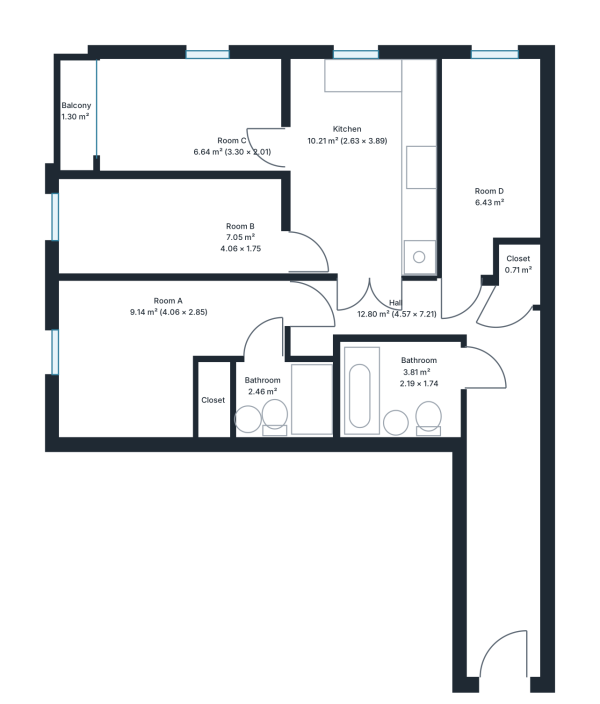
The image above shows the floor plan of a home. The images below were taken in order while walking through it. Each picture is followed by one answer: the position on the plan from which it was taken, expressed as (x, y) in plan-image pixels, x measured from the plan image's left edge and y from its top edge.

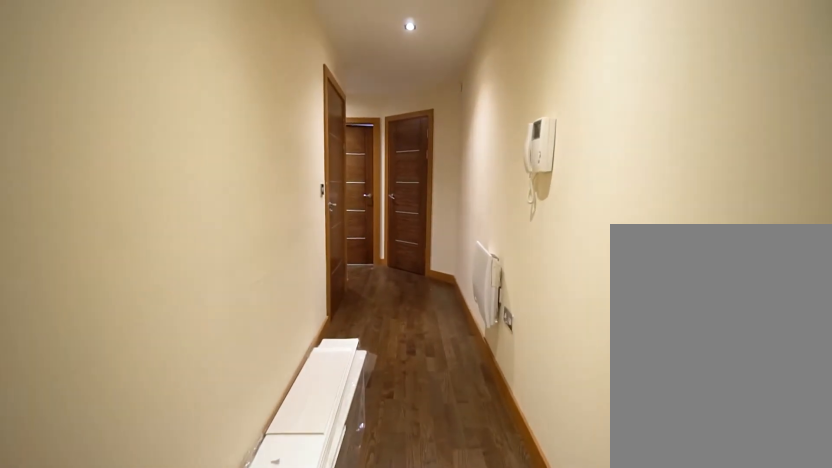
(503, 591)
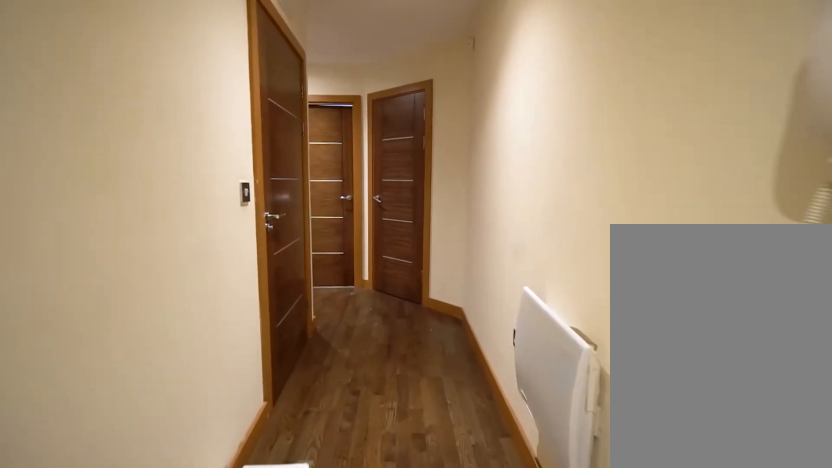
(503, 510)
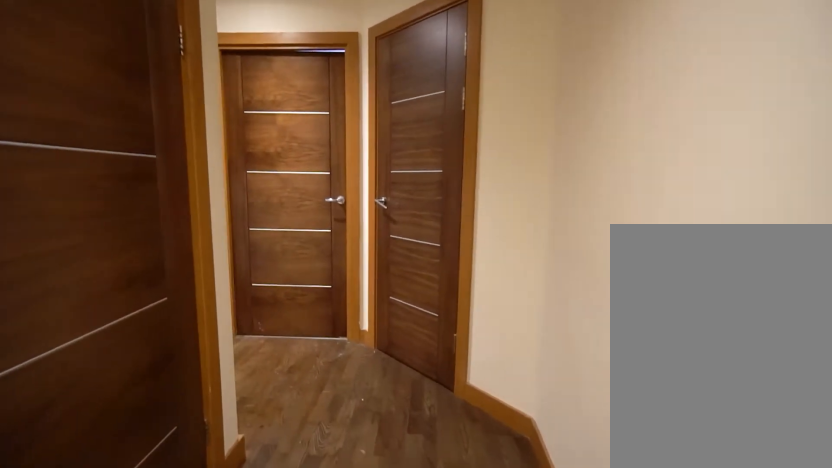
(506, 396)
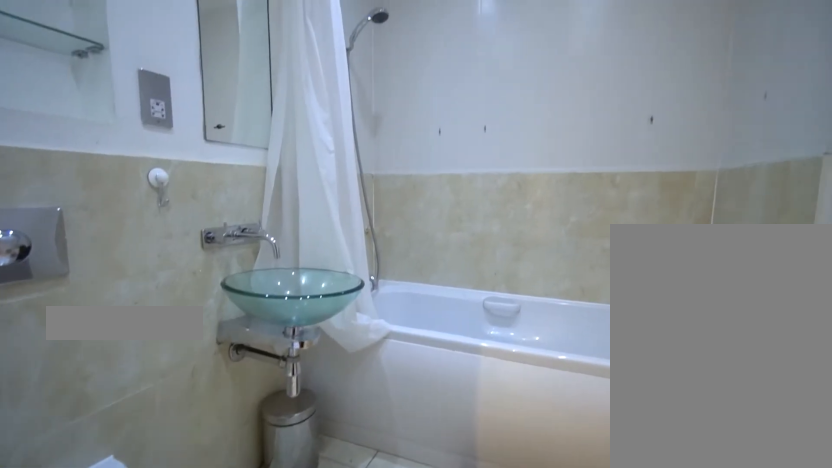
(435, 375)
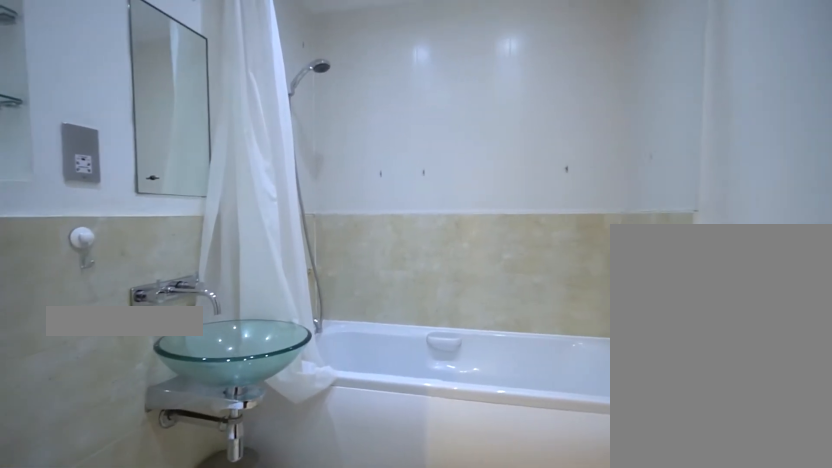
(435, 375)
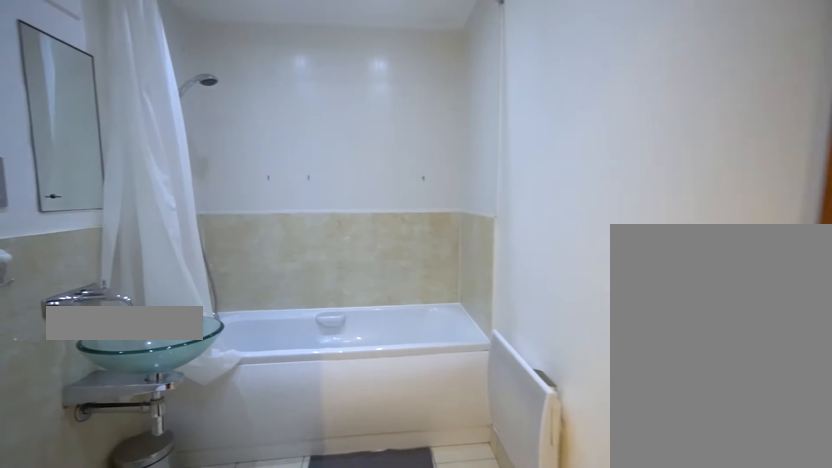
(445, 378)
